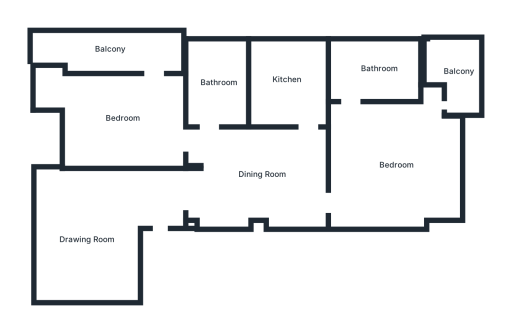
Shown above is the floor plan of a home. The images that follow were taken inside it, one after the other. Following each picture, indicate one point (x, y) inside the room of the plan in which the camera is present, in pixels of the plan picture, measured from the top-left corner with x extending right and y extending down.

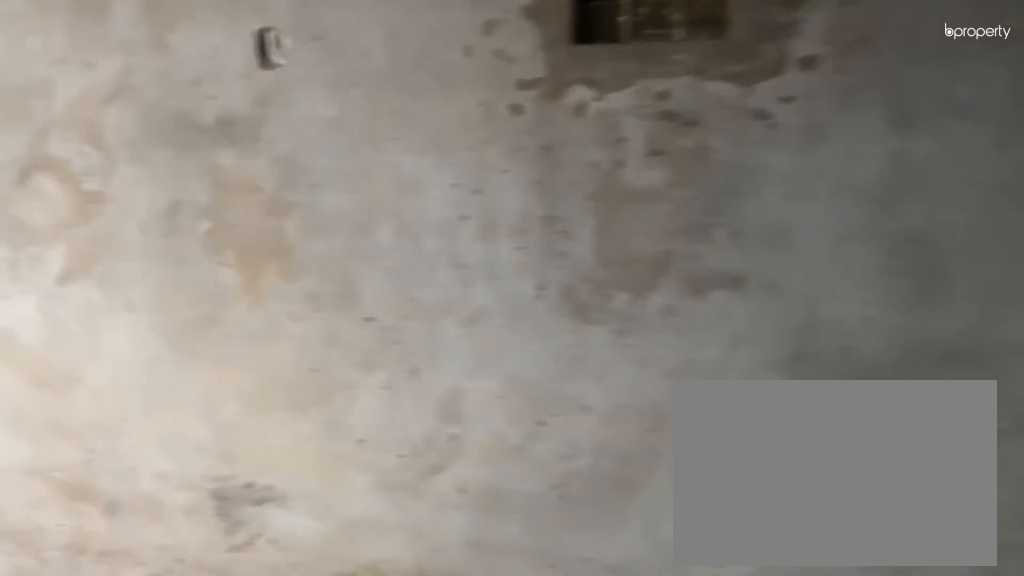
(132, 202)
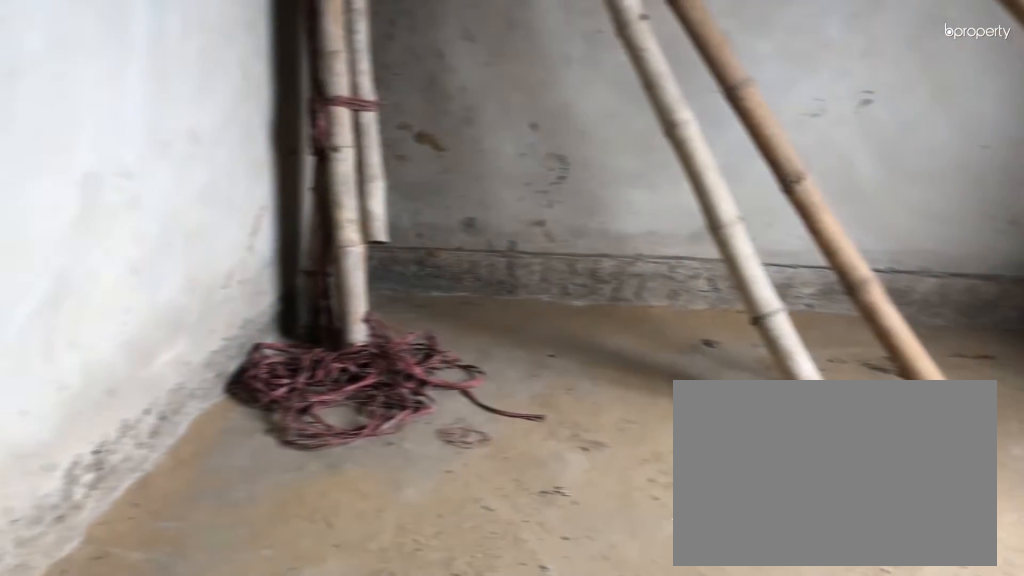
(87, 238)
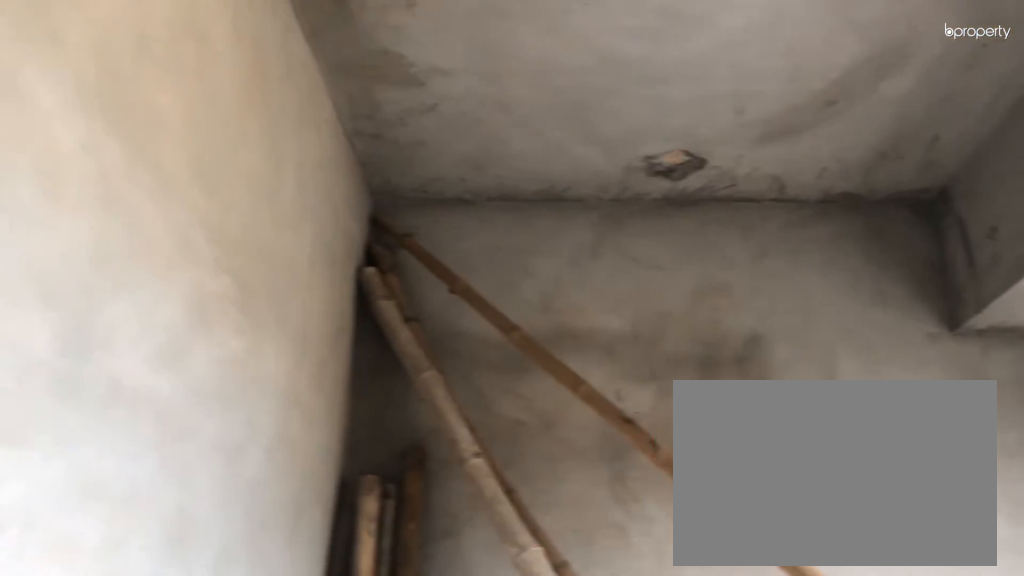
(87, 238)
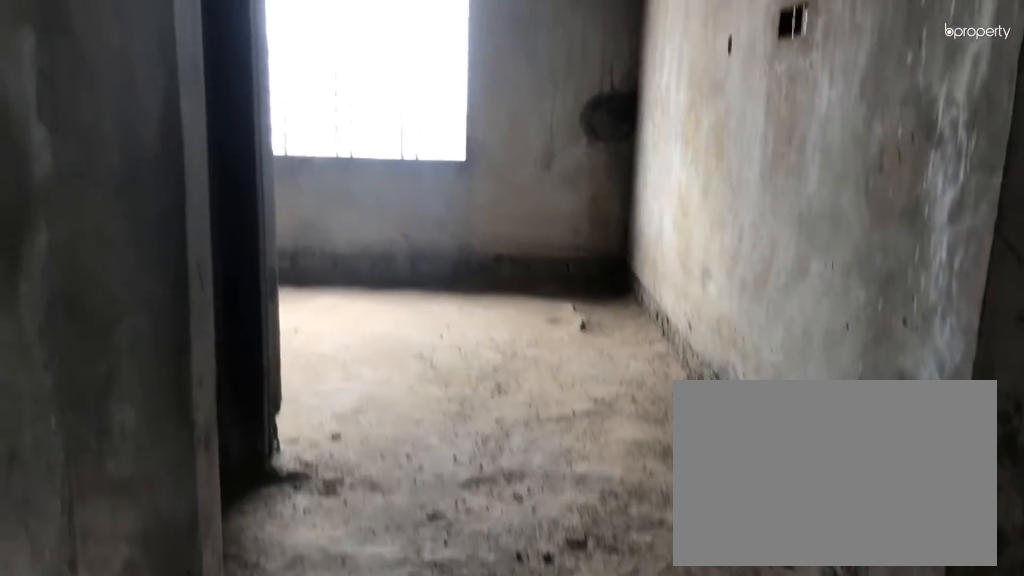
(258, 174)
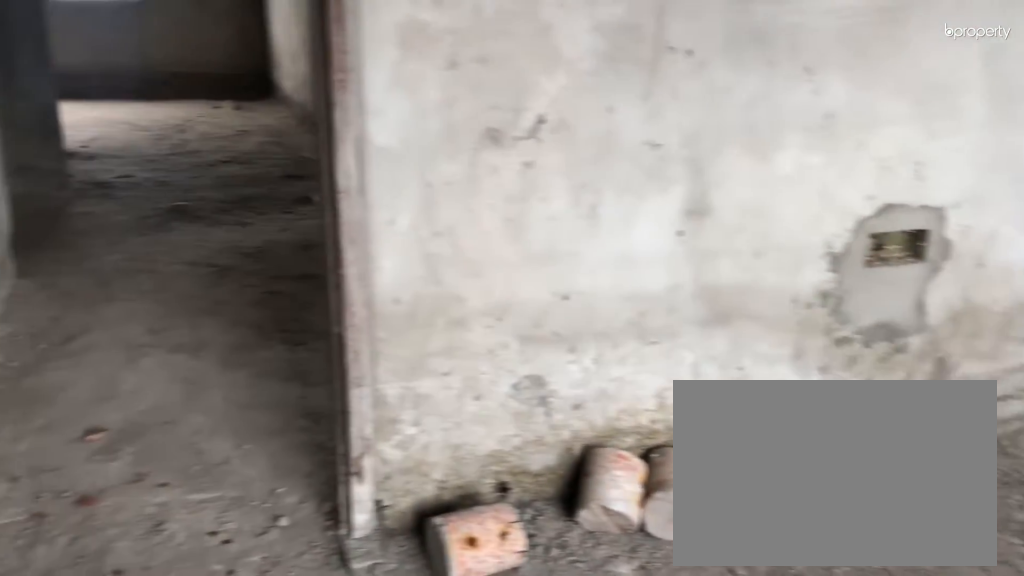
(397, 165)
